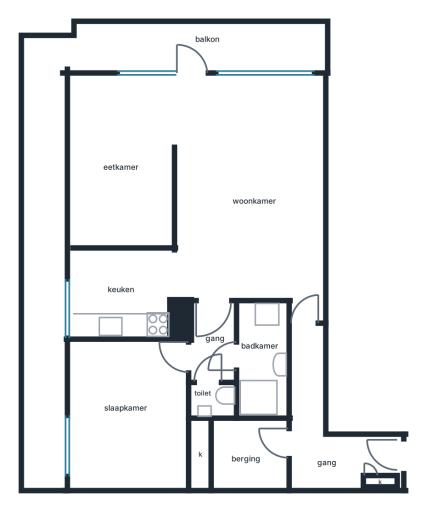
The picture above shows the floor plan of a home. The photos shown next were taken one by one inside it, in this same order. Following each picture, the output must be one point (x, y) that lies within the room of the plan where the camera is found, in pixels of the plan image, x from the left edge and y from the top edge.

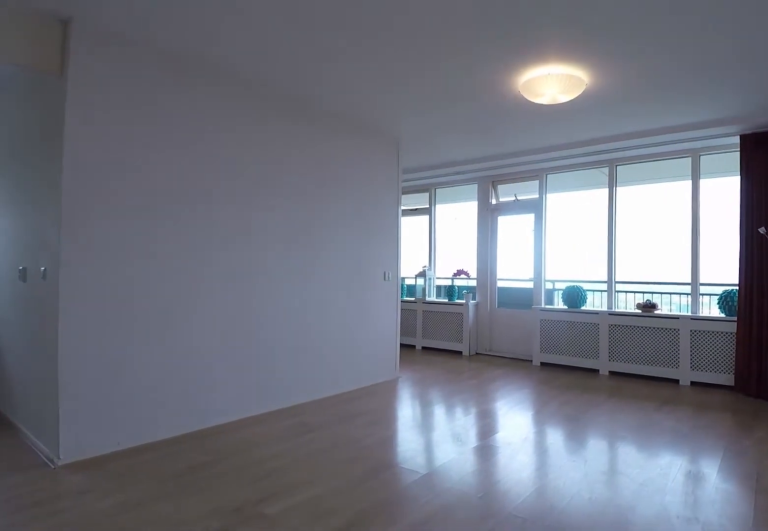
(250, 191)
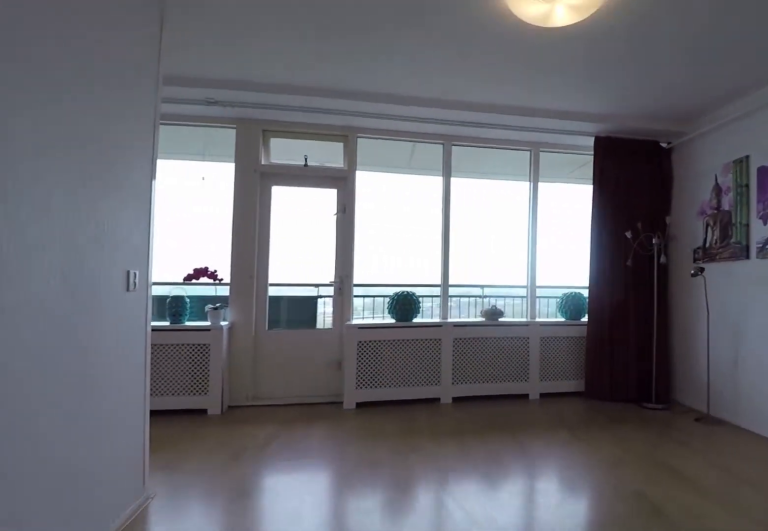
(250, 191)
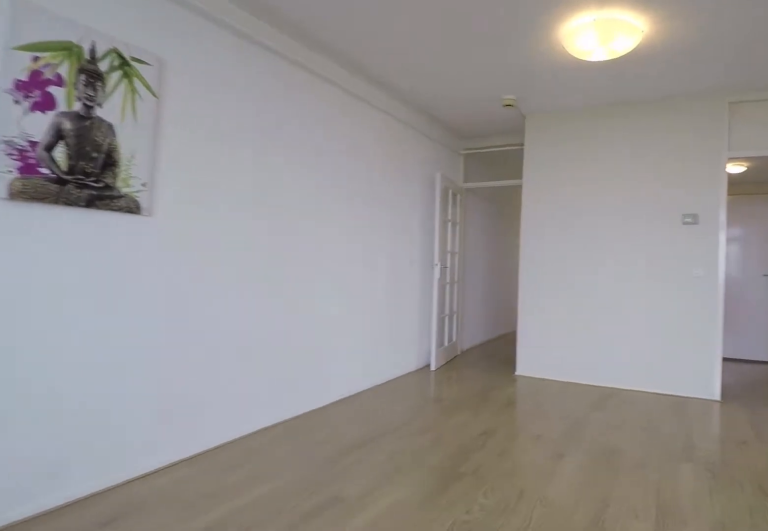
(250, 191)
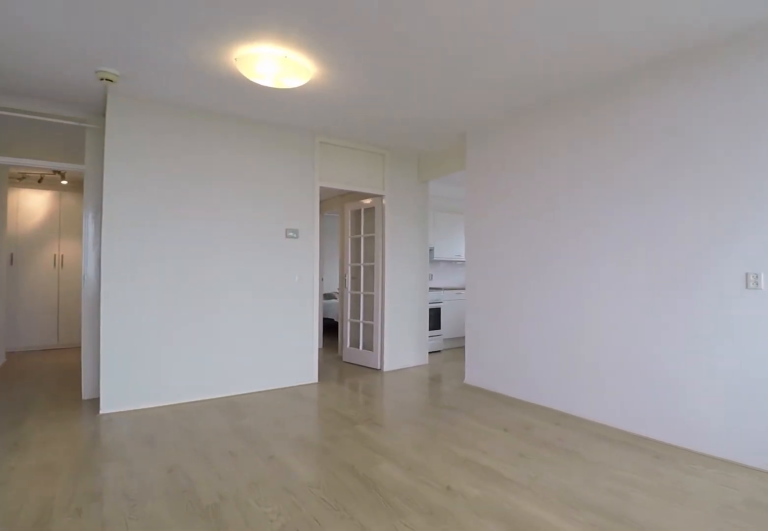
(250, 191)
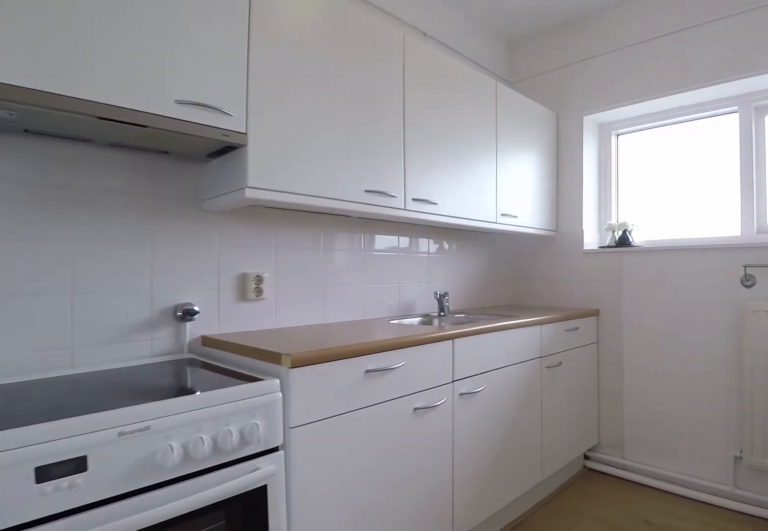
(120, 323)
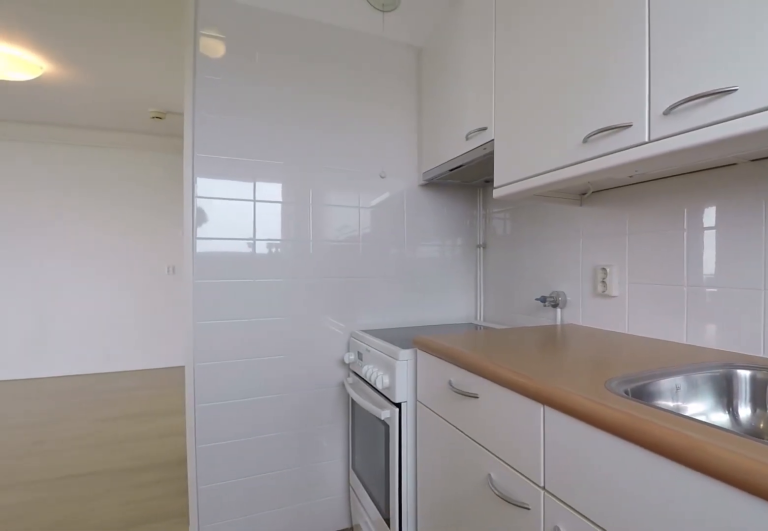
(120, 323)
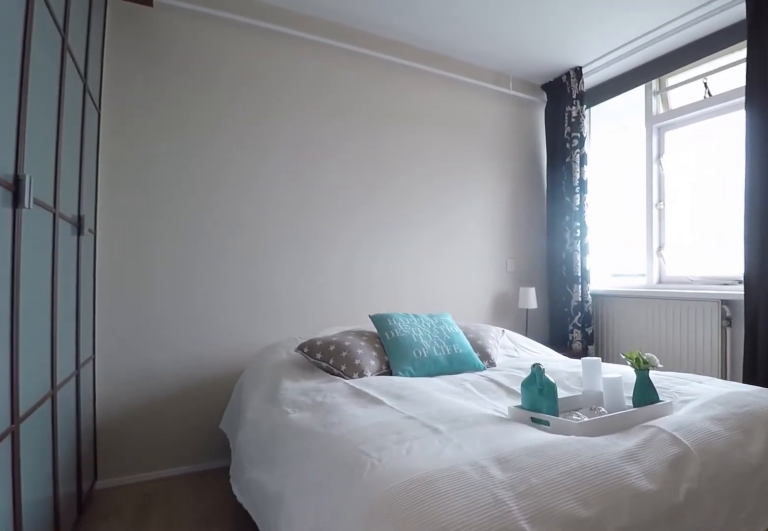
(130, 415)
